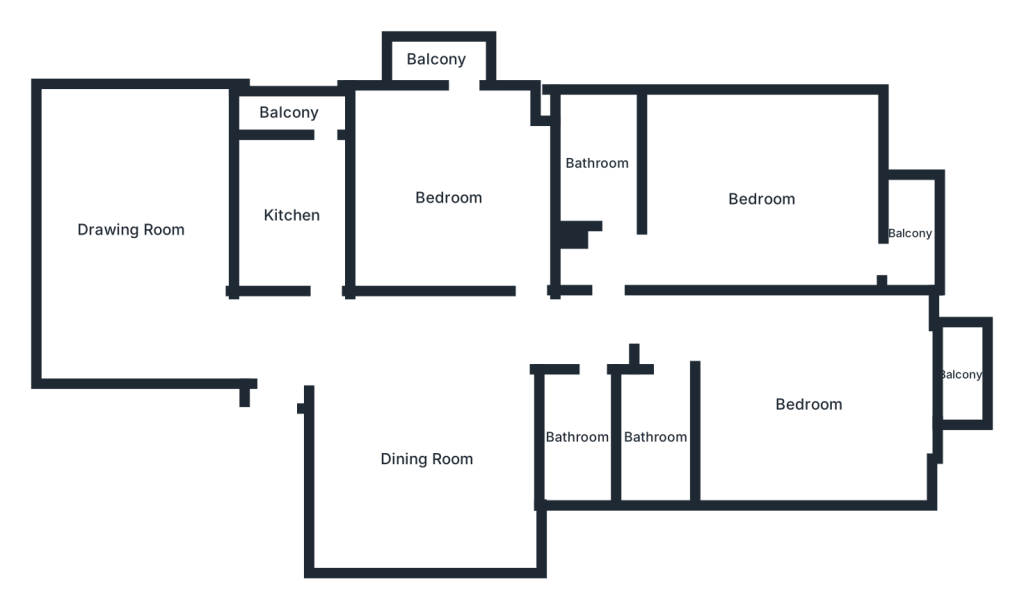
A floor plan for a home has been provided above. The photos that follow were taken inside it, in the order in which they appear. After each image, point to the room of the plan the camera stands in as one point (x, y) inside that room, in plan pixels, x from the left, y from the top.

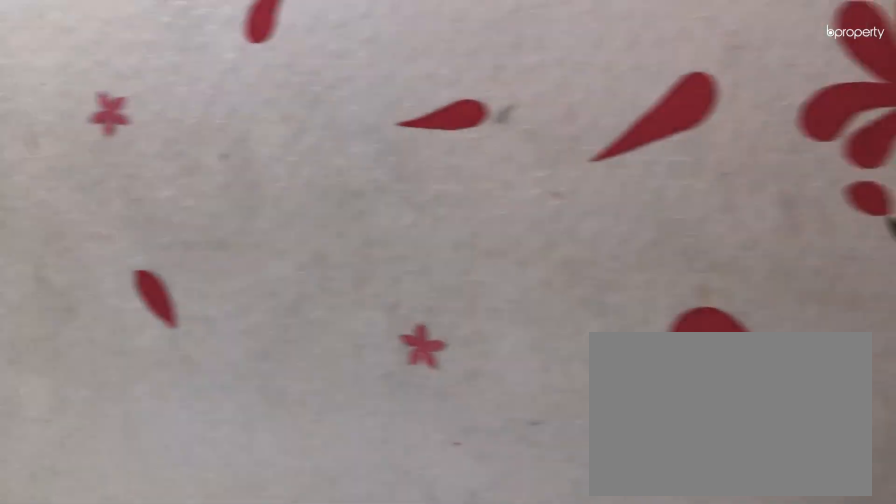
(810, 405)
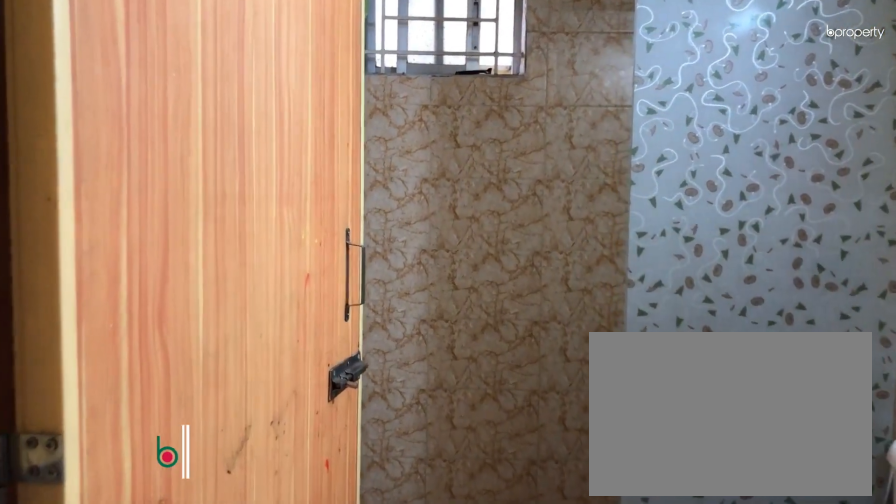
(656, 436)
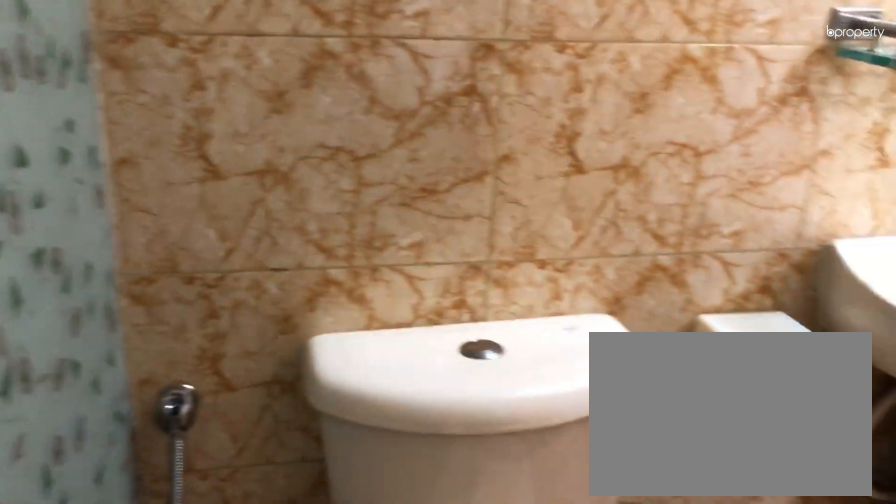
(656, 436)
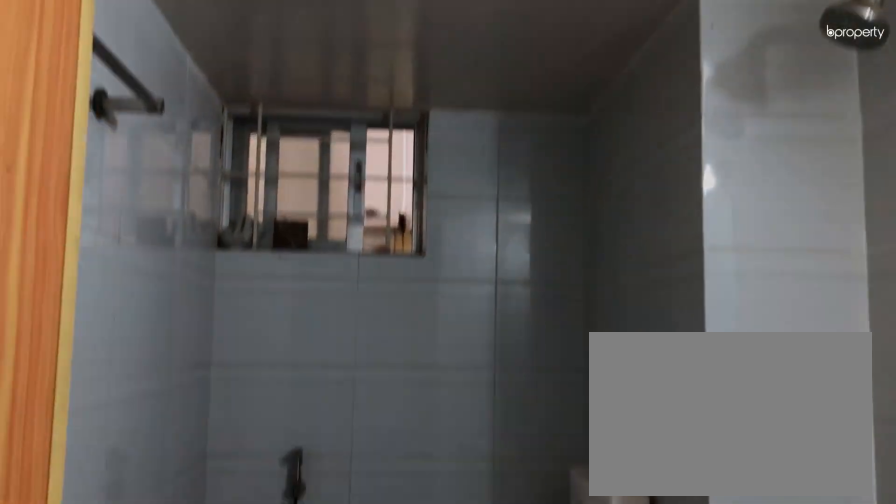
(578, 436)
